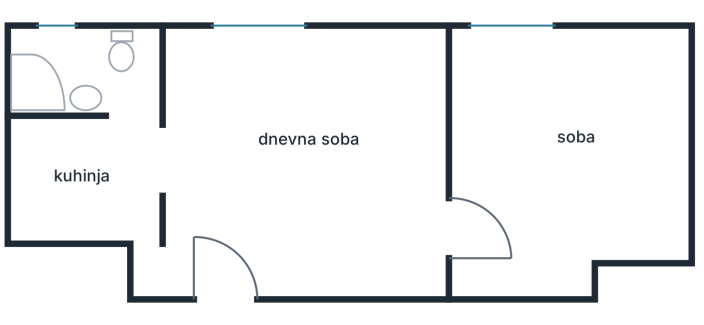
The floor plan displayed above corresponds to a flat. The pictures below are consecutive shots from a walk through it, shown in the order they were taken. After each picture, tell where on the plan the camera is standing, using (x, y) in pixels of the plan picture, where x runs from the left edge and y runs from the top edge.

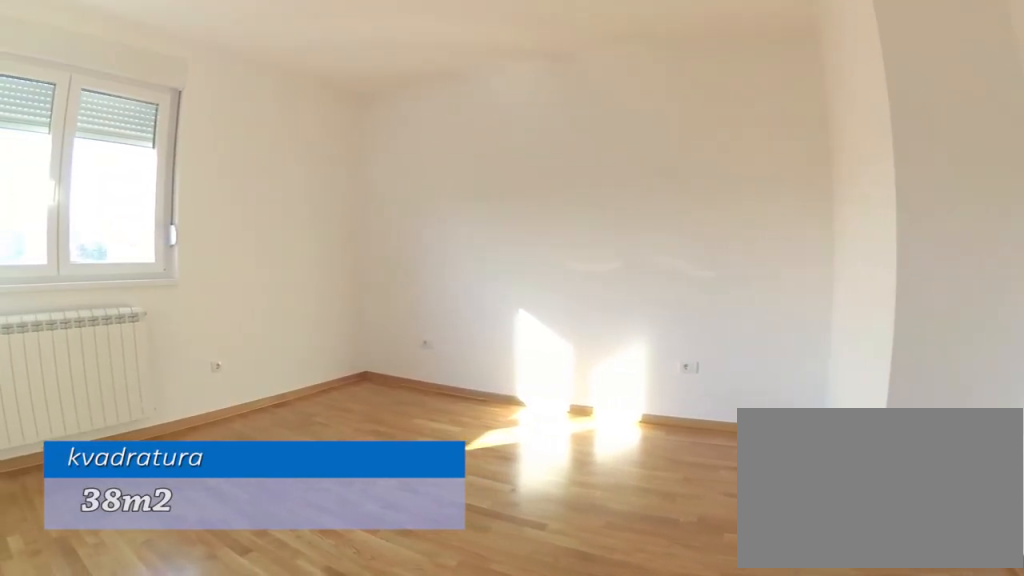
(467, 246)
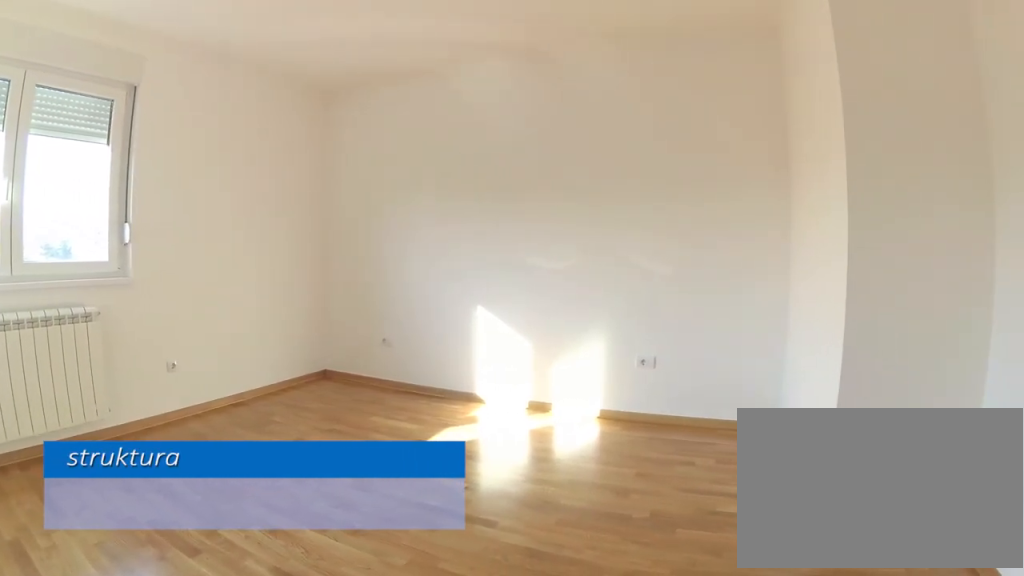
(481, 244)
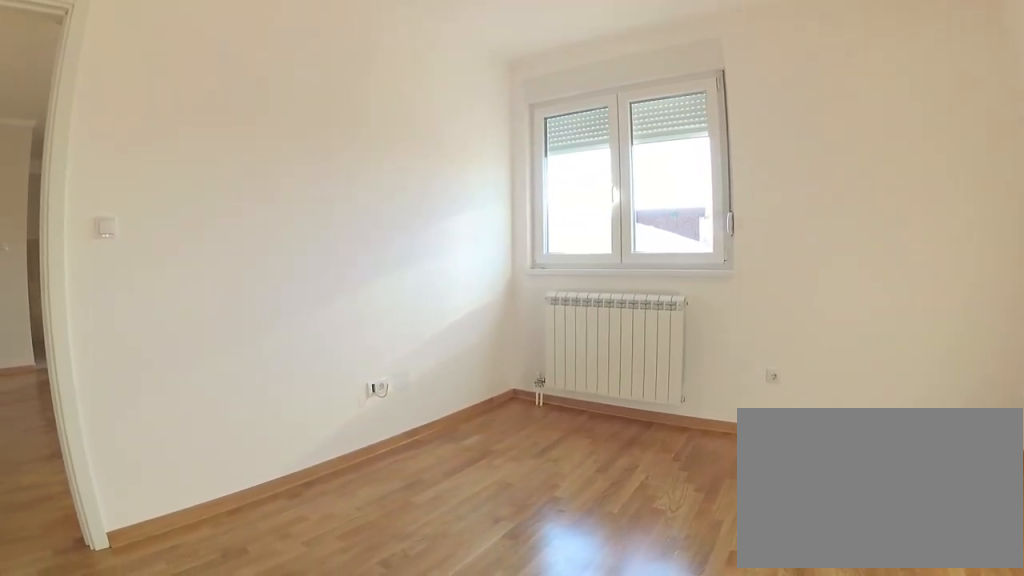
(567, 240)
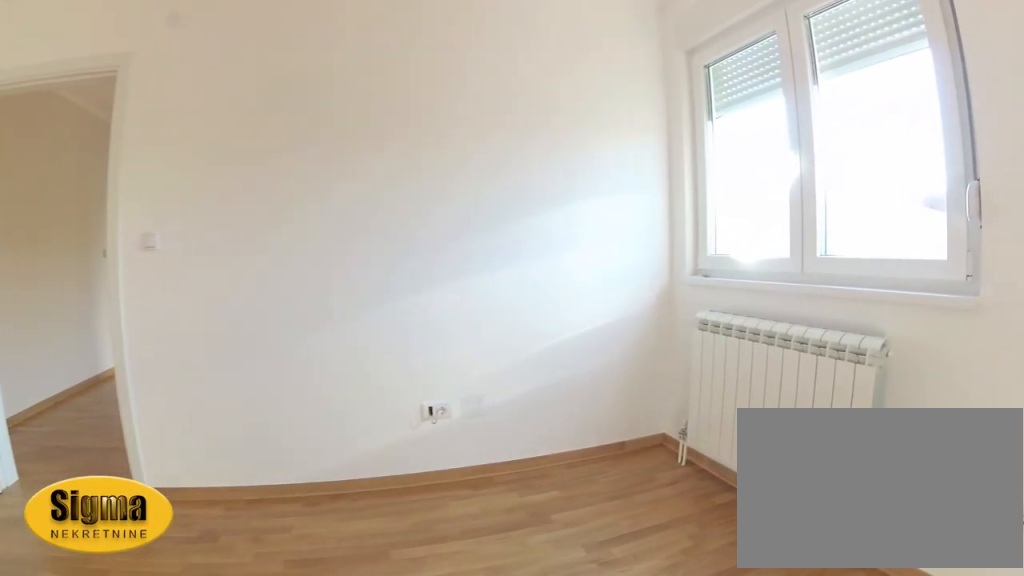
(632, 144)
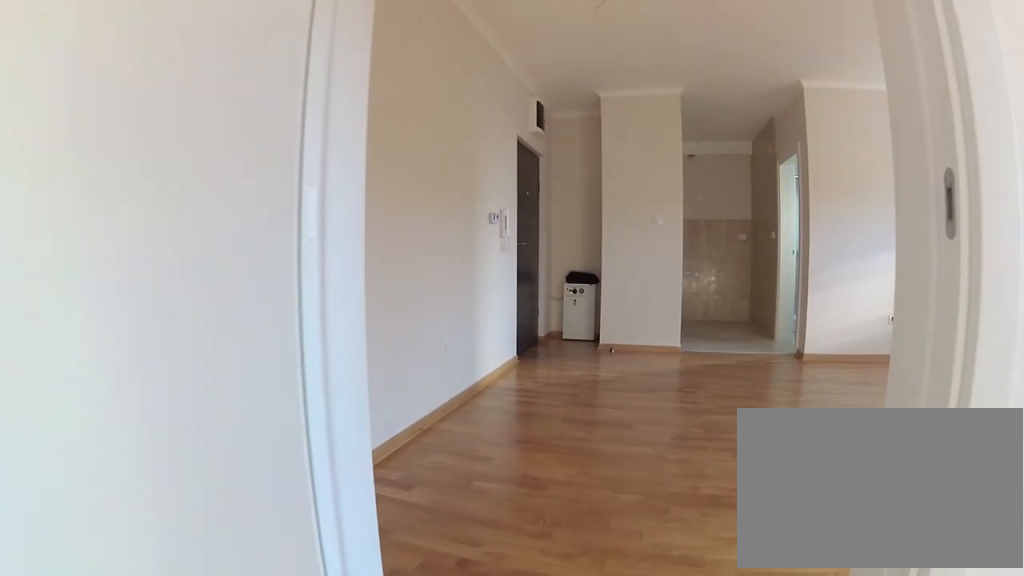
(507, 217)
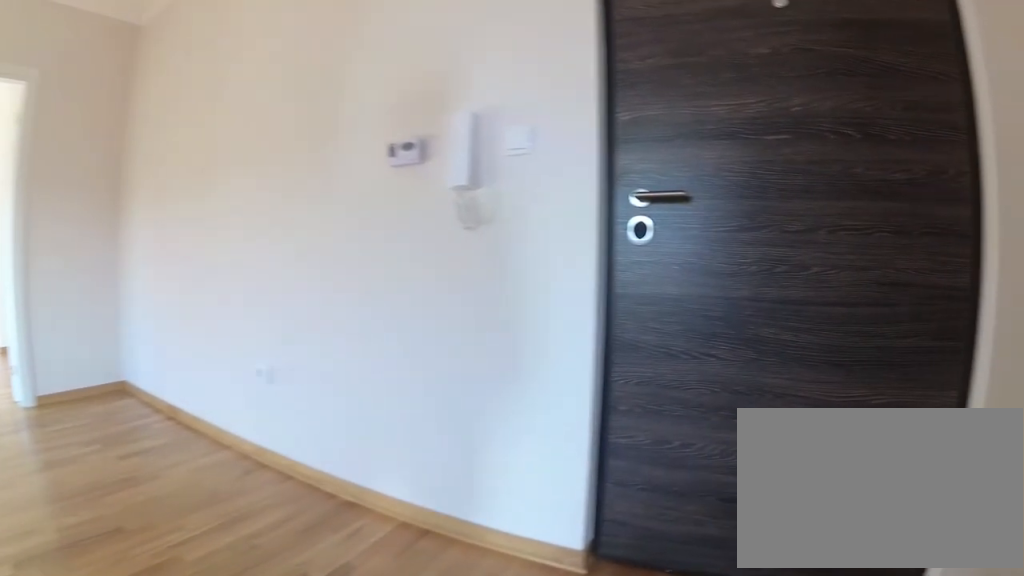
(210, 208)
